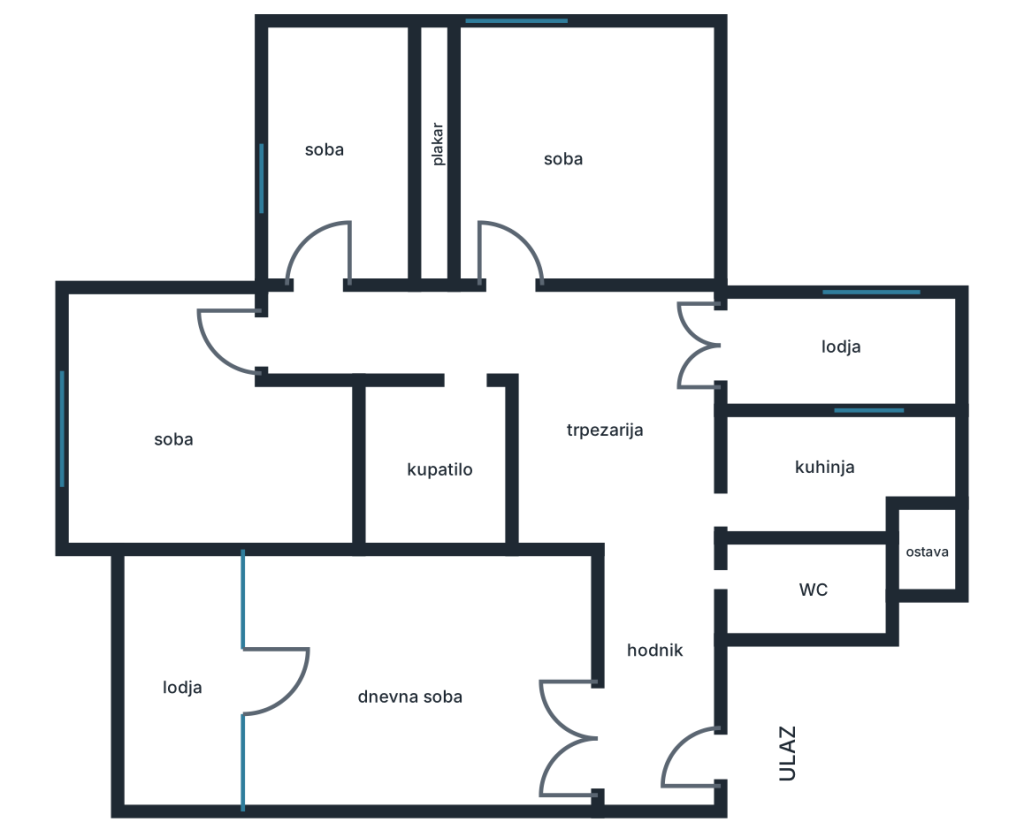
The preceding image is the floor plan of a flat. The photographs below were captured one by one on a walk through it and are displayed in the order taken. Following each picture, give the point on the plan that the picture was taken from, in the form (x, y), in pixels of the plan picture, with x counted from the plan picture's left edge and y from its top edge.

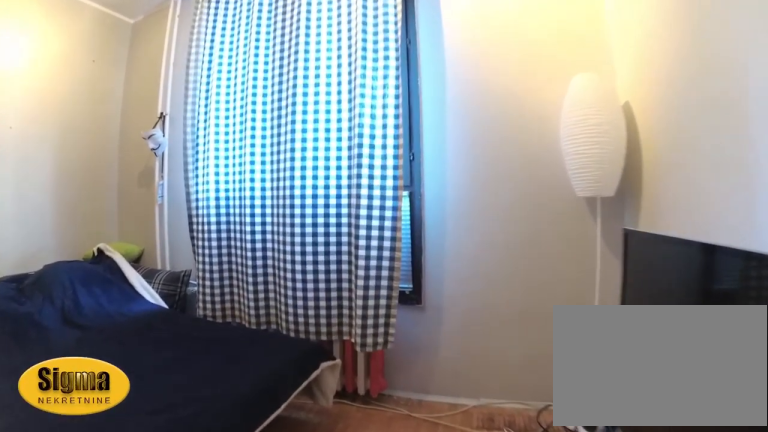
(203, 346)
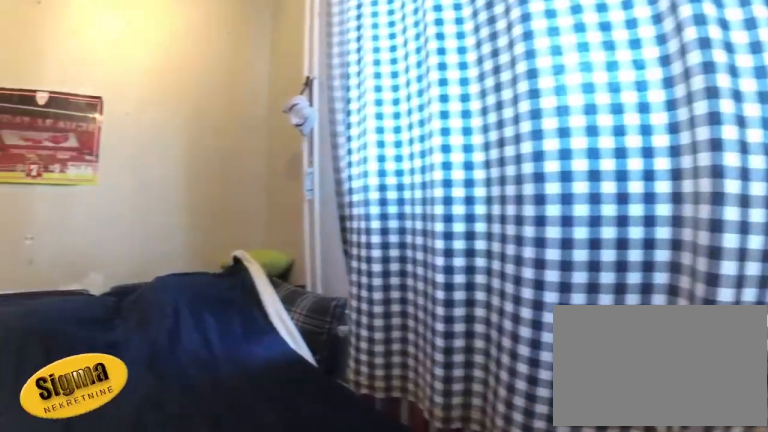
(150, 349)
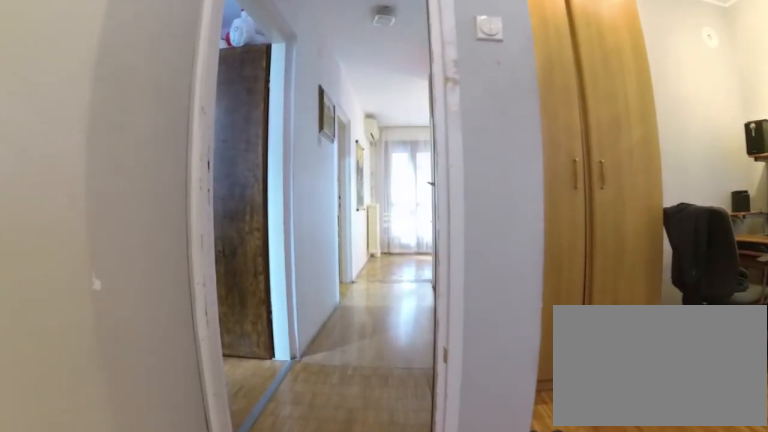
(121, 348)
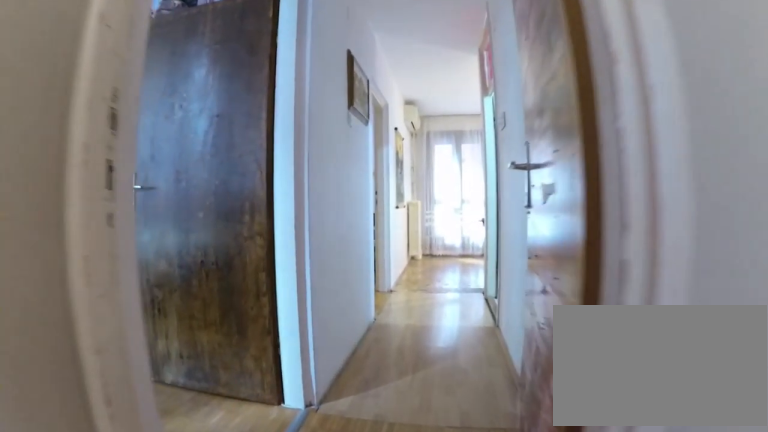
(162, 345)
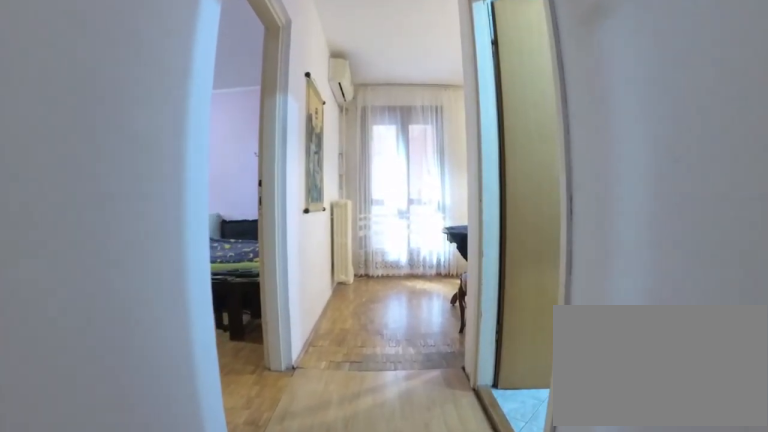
(273, 351)
